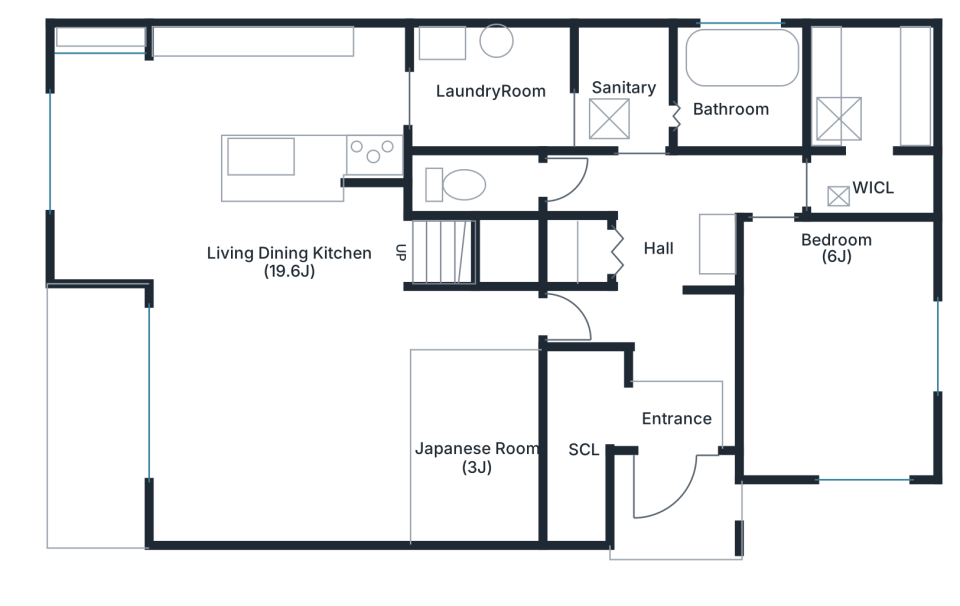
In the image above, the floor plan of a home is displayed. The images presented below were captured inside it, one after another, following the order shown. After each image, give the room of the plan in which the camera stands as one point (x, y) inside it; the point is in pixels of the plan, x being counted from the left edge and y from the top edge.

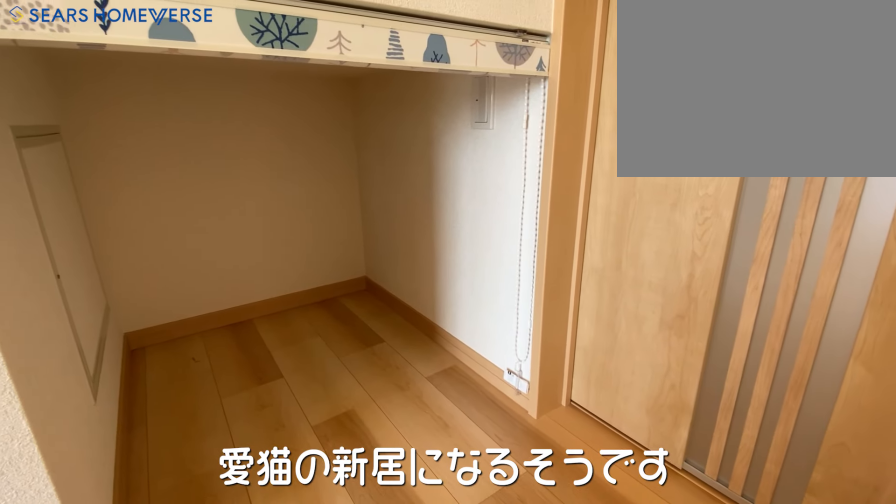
(500, 253)
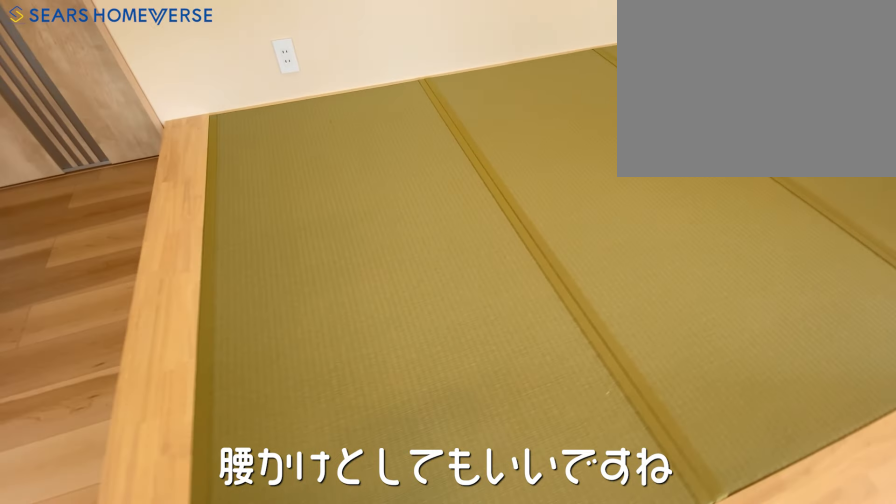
(480, 449)
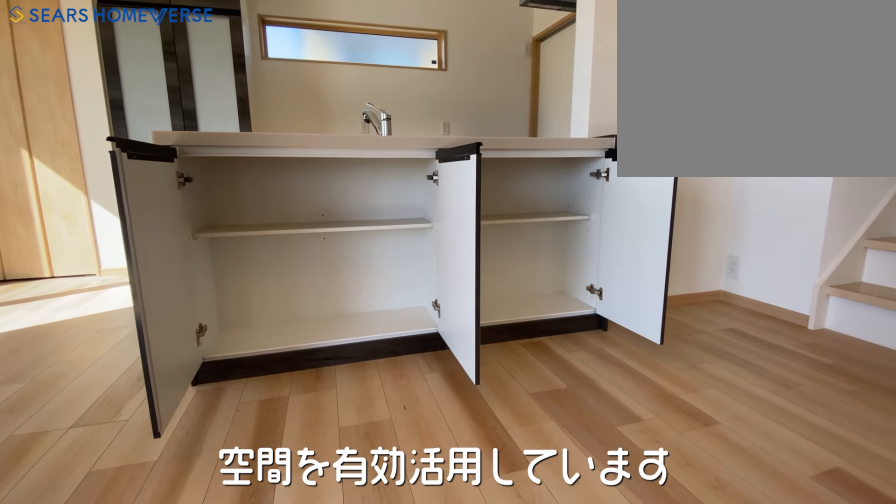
(289, 95)
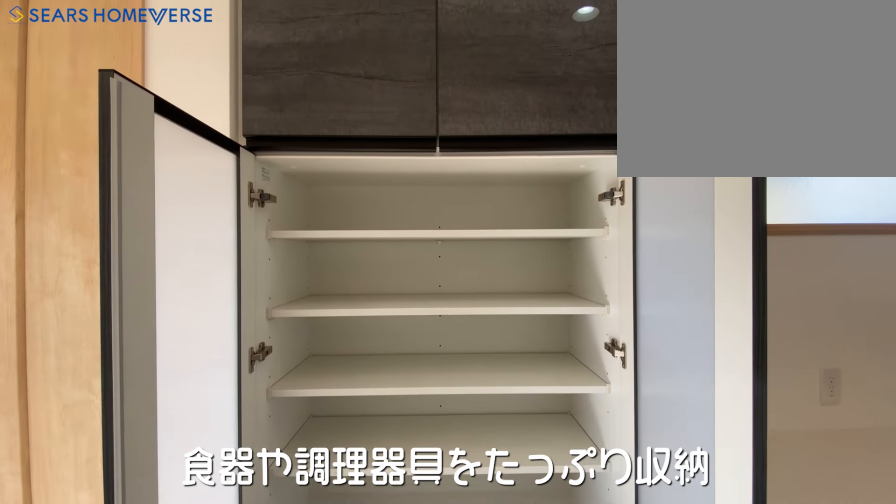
(289, 95)
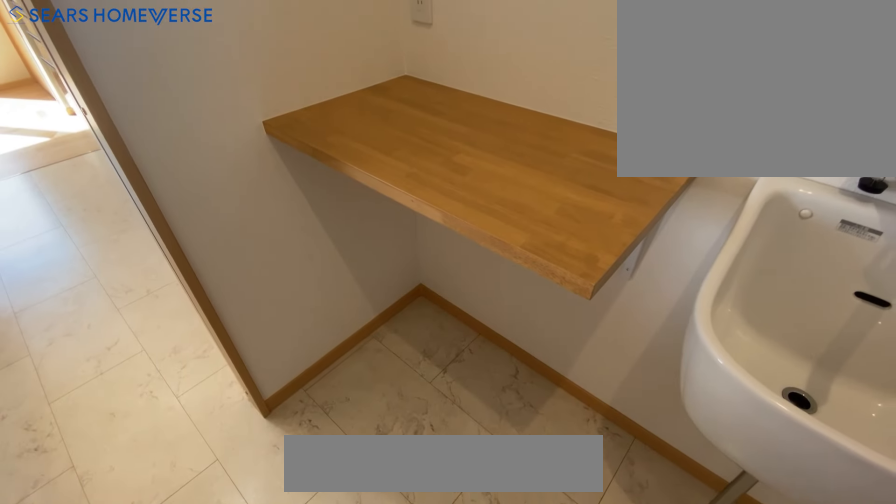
(494, 98)
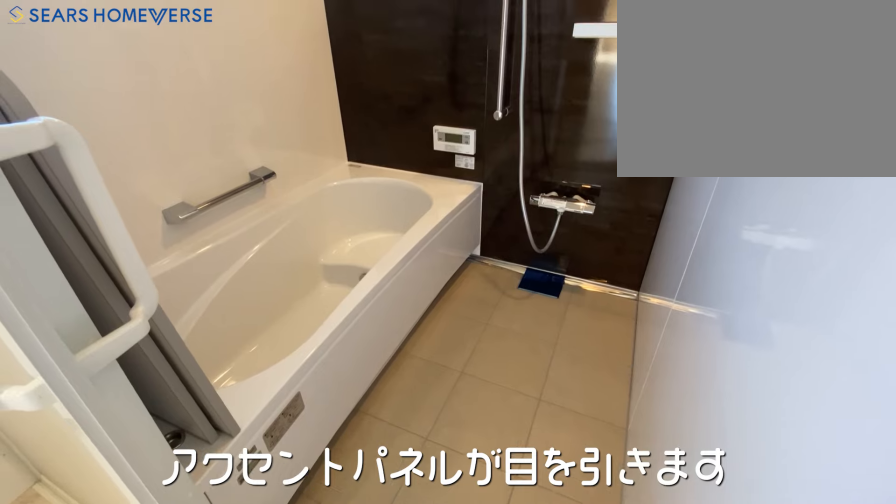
(745, 95)
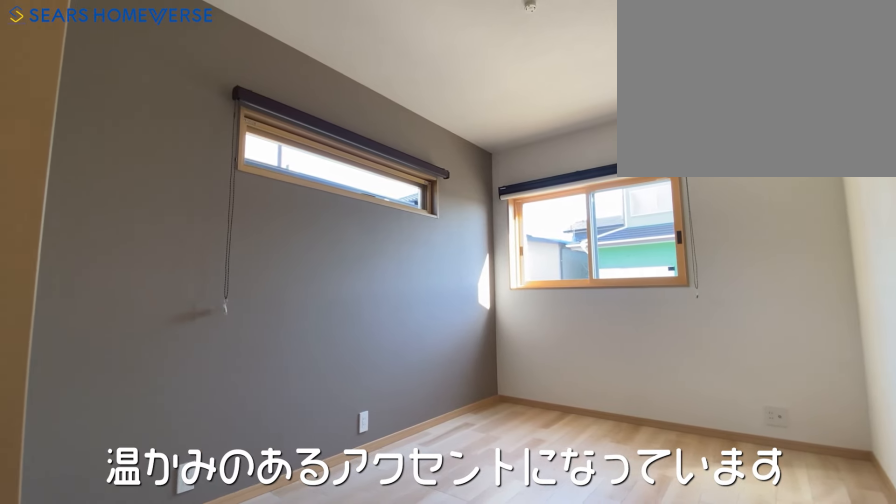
(842, 350)
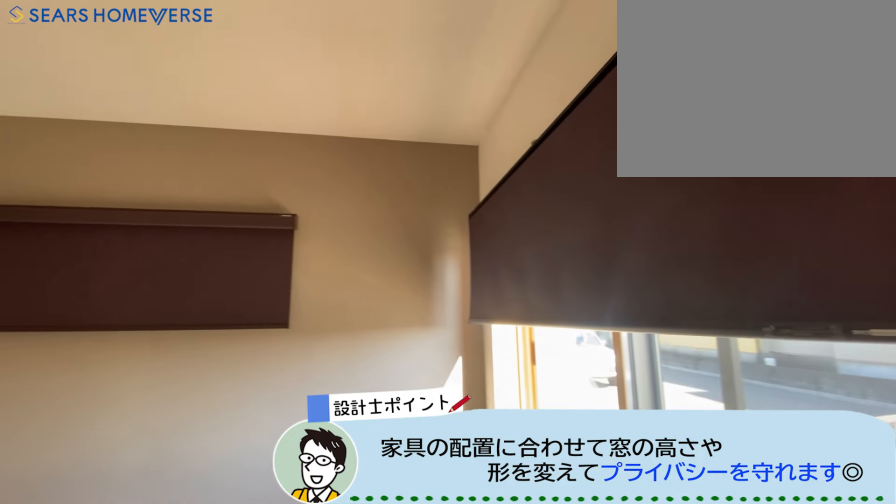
(843, 350)
